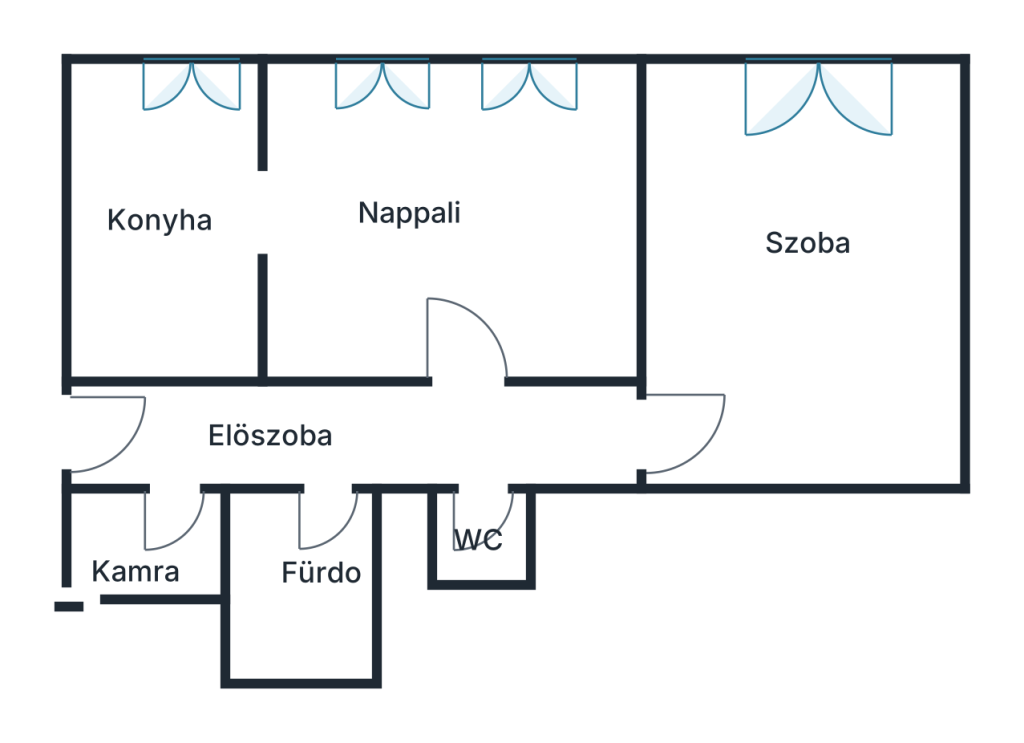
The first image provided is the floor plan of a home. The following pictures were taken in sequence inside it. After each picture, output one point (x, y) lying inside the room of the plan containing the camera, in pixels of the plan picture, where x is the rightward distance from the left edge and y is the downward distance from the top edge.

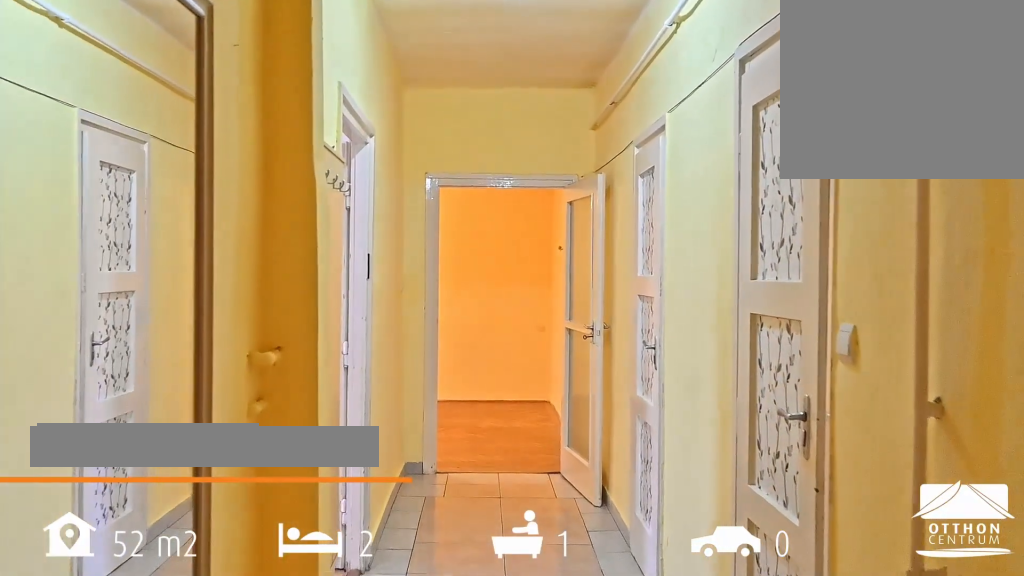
(359, 439)
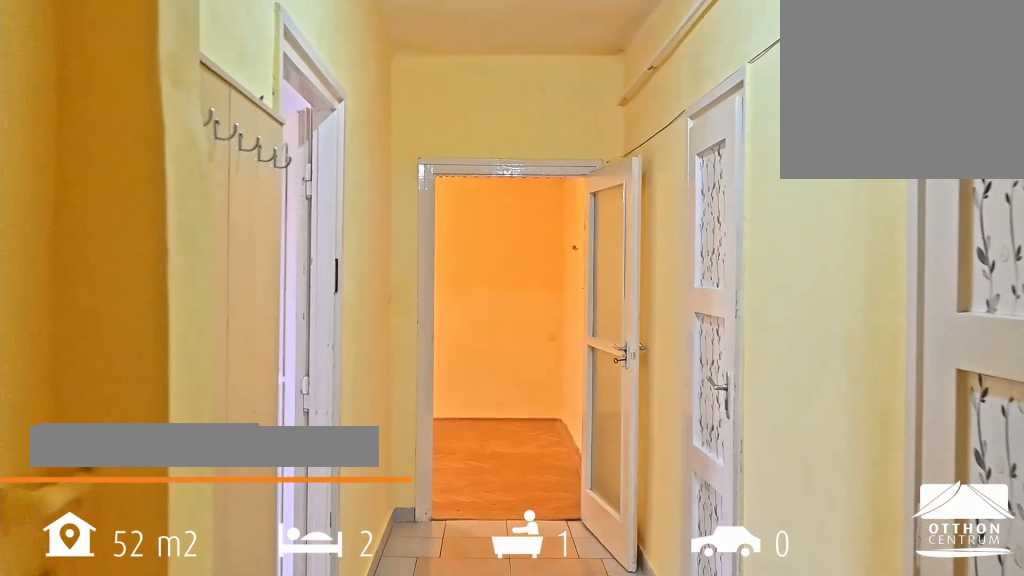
(359, 439)
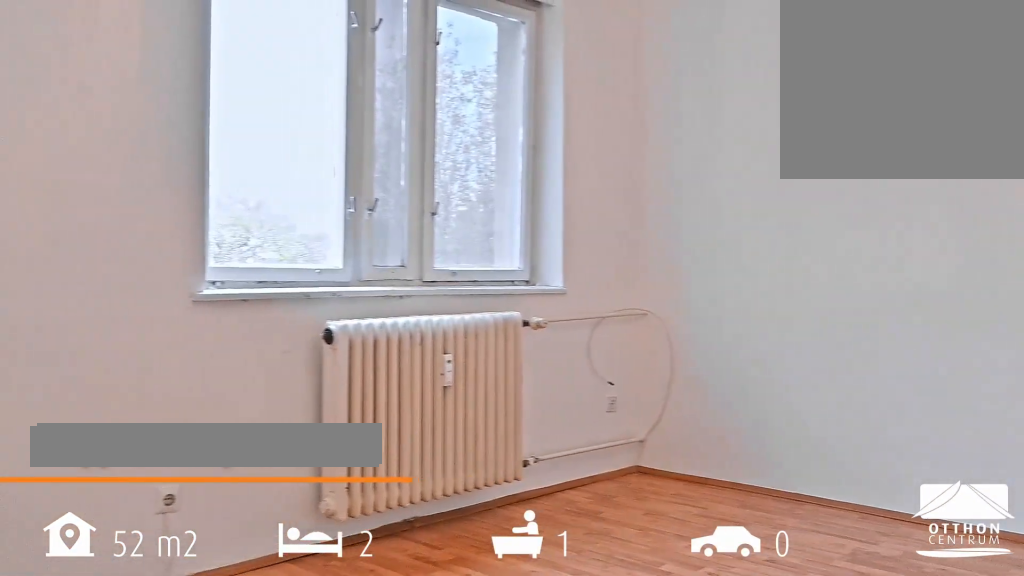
(359, 228)
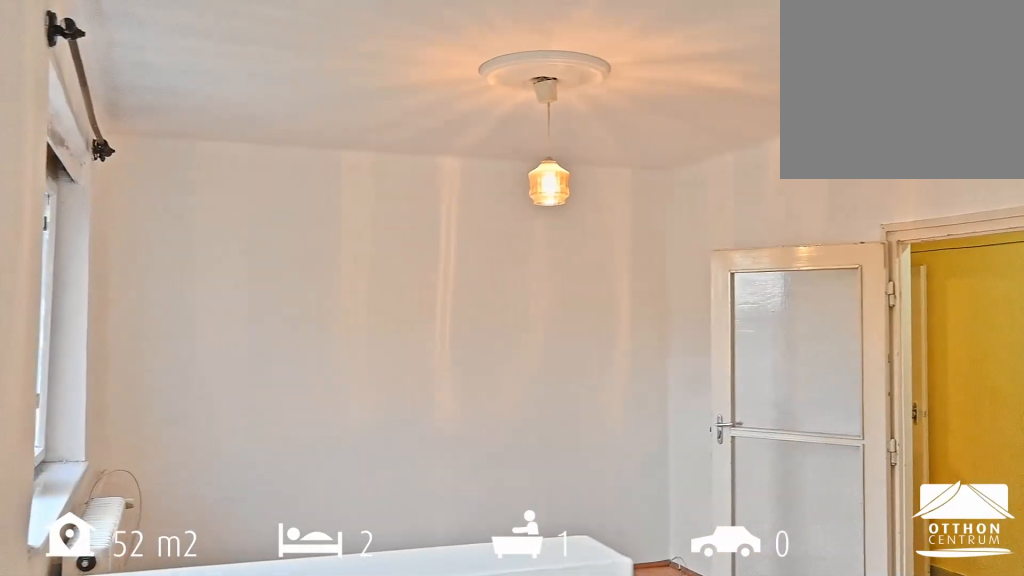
(360, 228)
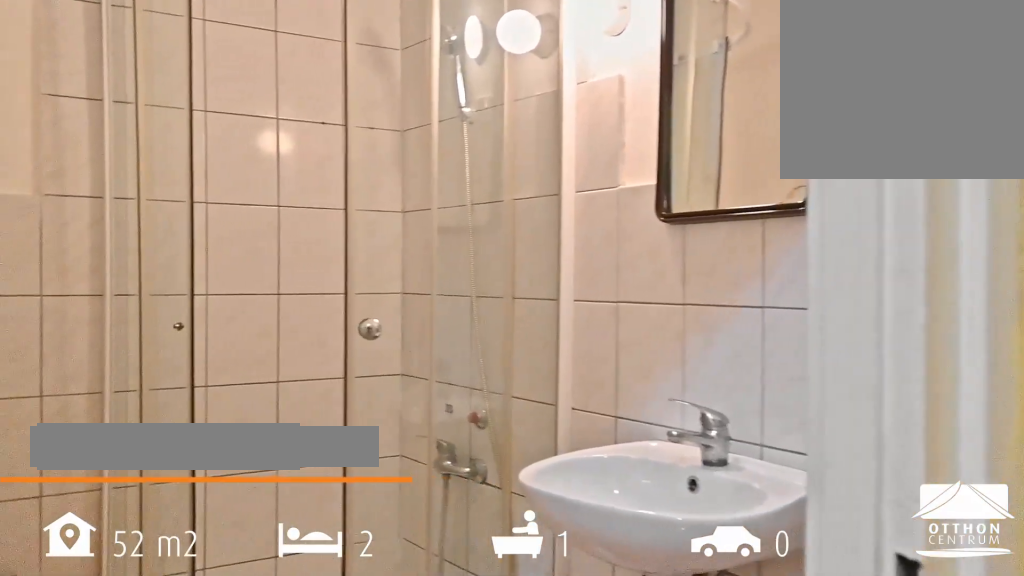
(303, 595)
